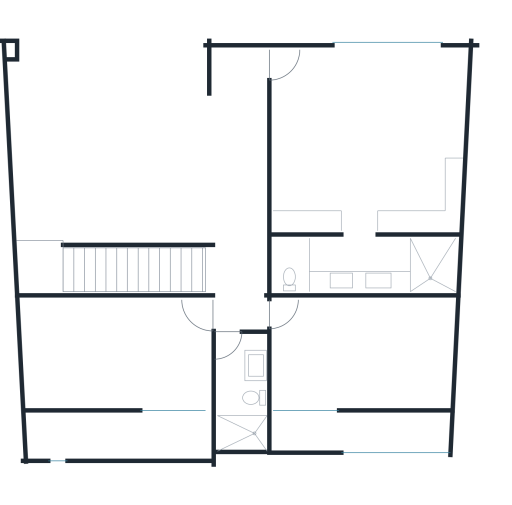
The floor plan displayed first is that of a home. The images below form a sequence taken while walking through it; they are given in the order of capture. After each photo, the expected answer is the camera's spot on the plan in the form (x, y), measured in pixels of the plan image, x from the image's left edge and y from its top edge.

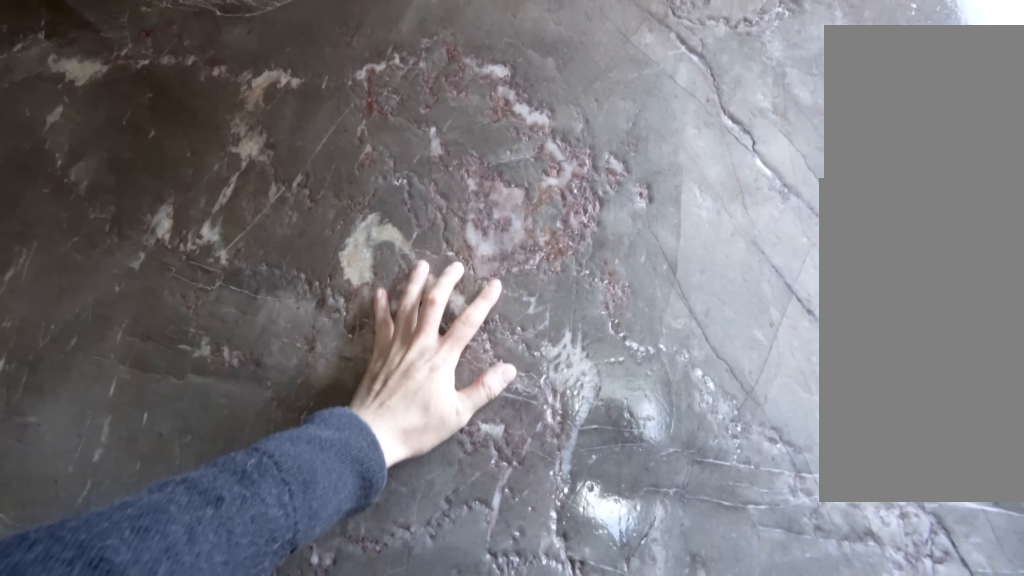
(233, 423)
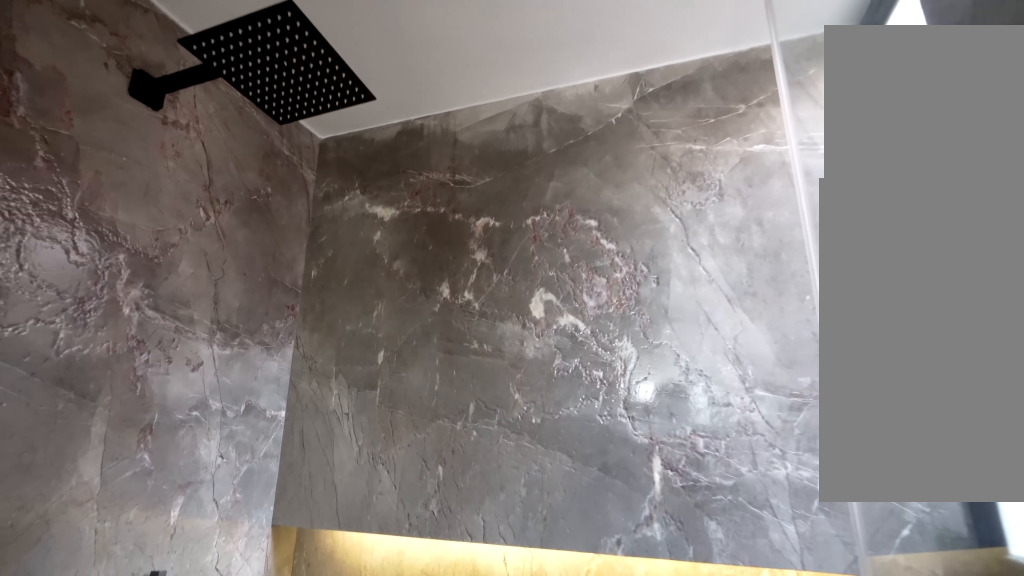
(235, 429)
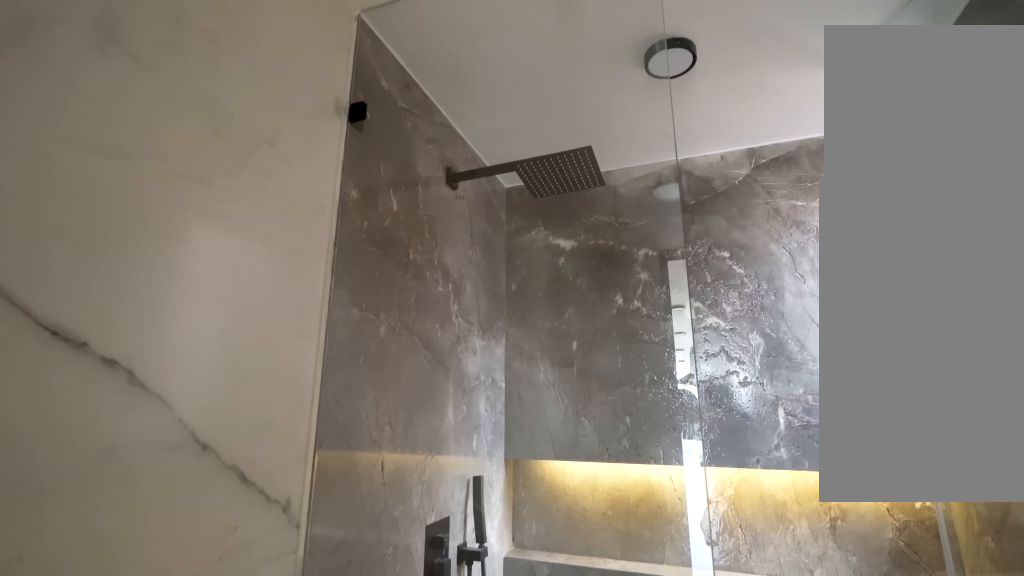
(233, 413)
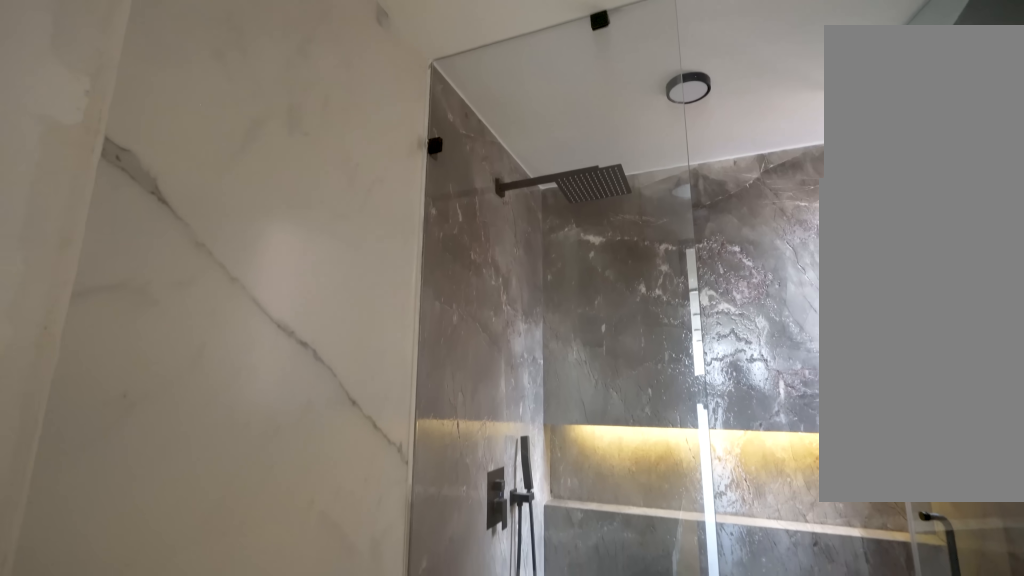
(233, 411)
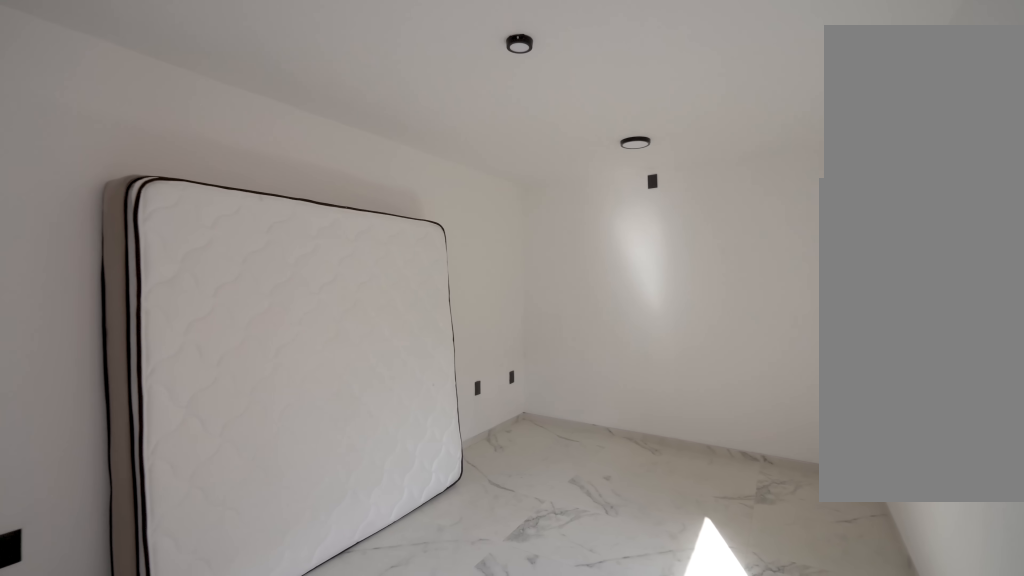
(302, 317)
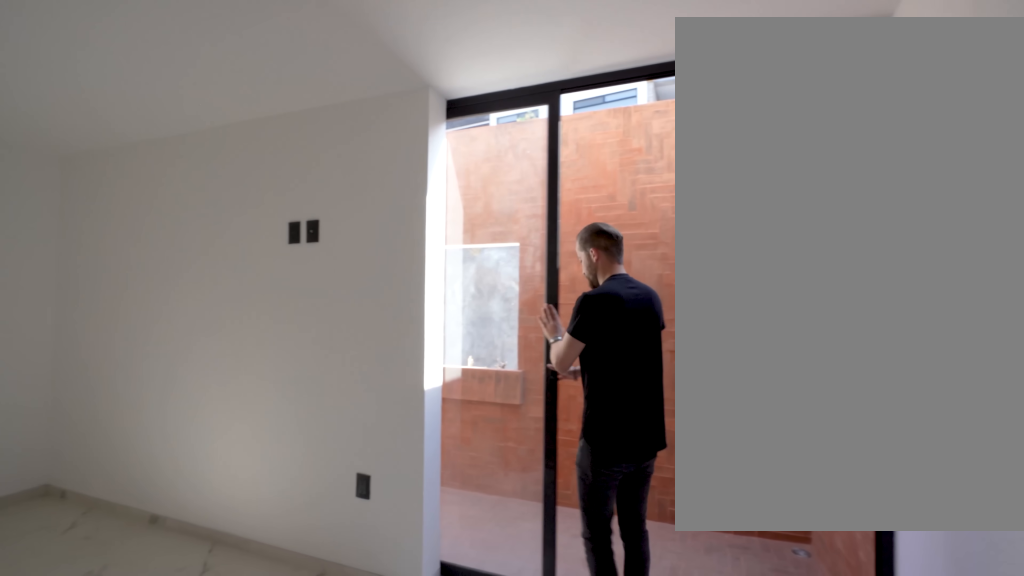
(285, 386)
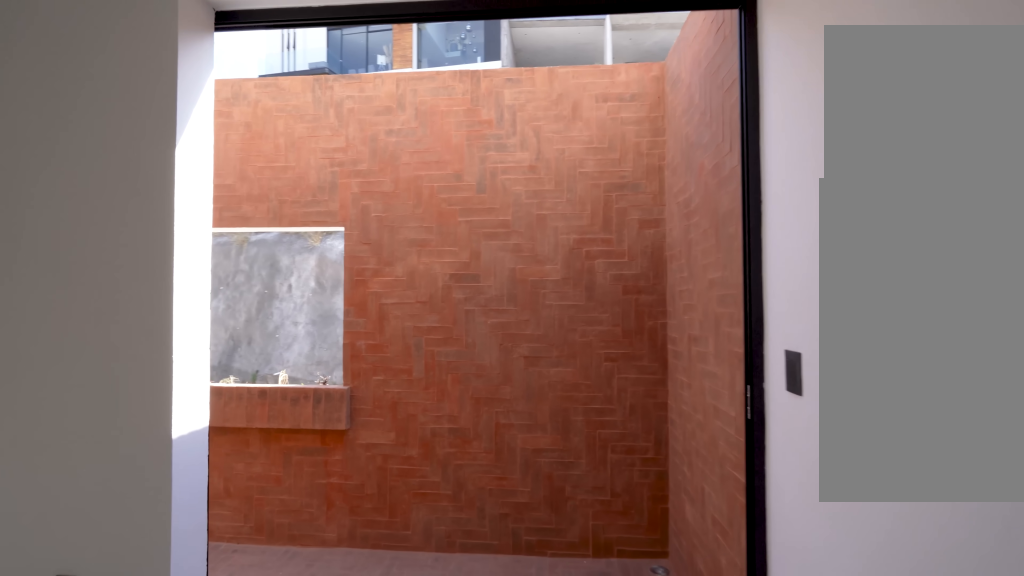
(284, 390)
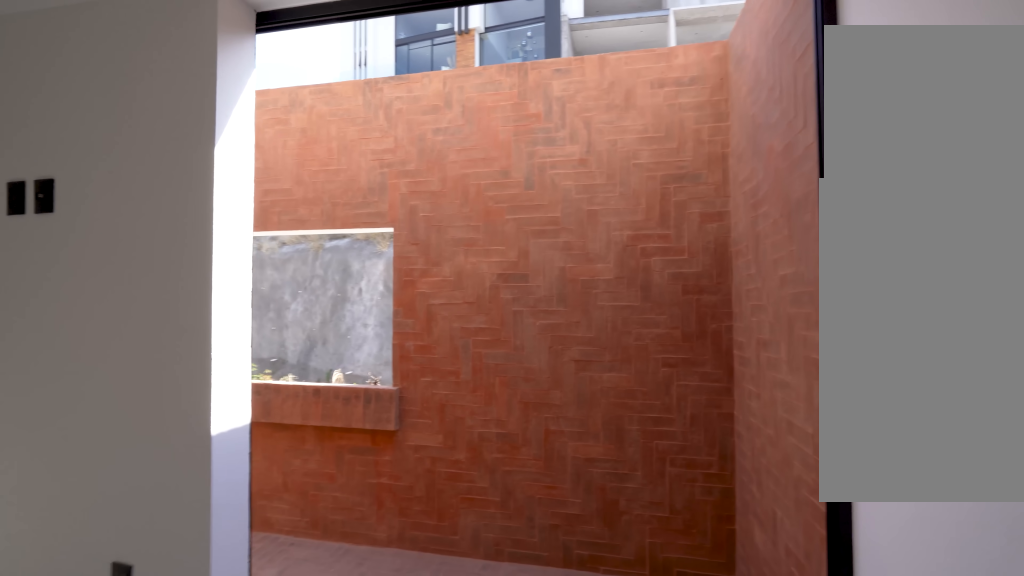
(284, 390)
